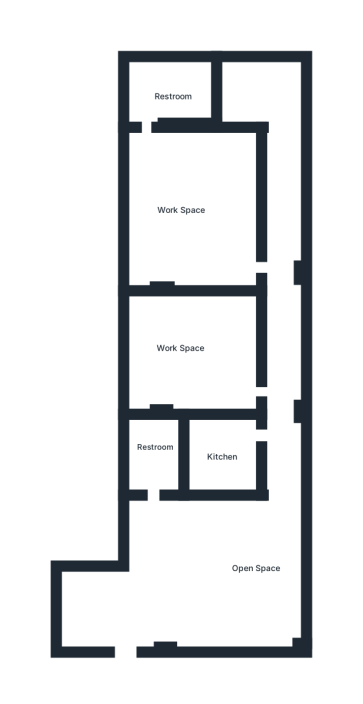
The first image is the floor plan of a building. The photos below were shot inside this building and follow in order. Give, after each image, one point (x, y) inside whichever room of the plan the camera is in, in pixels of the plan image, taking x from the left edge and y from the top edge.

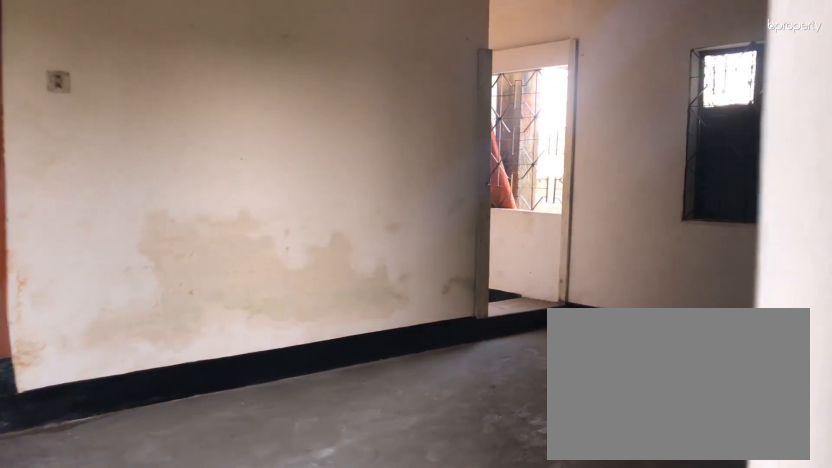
(124, 648)
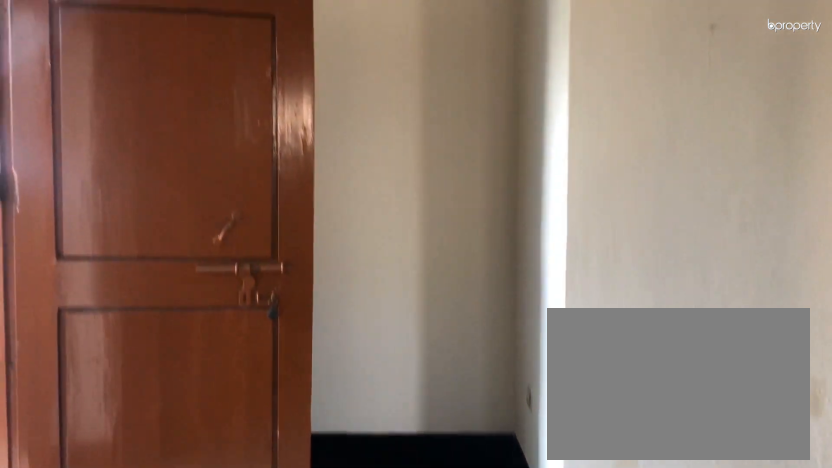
(243, 565)
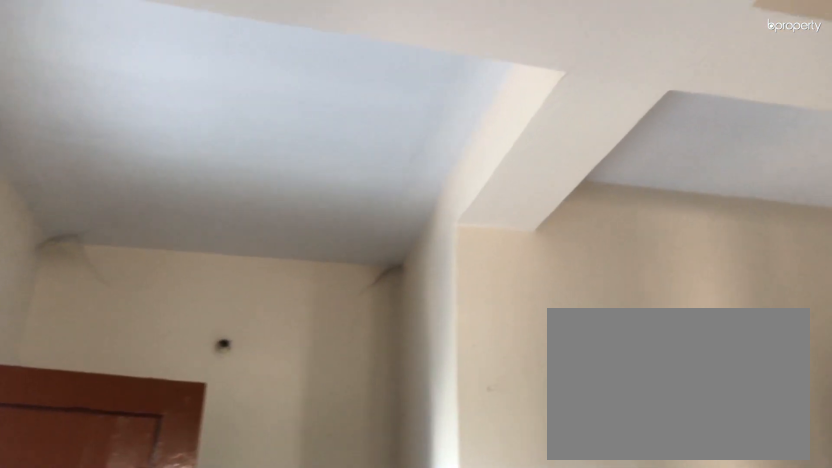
(243, 565)
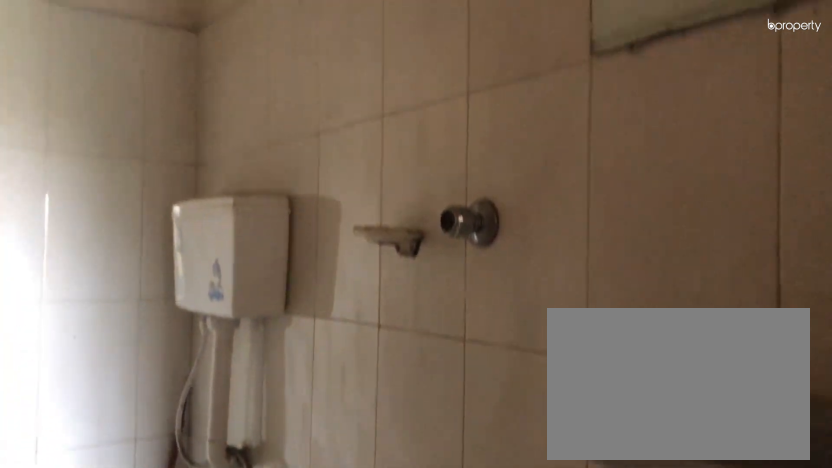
(158, 458)
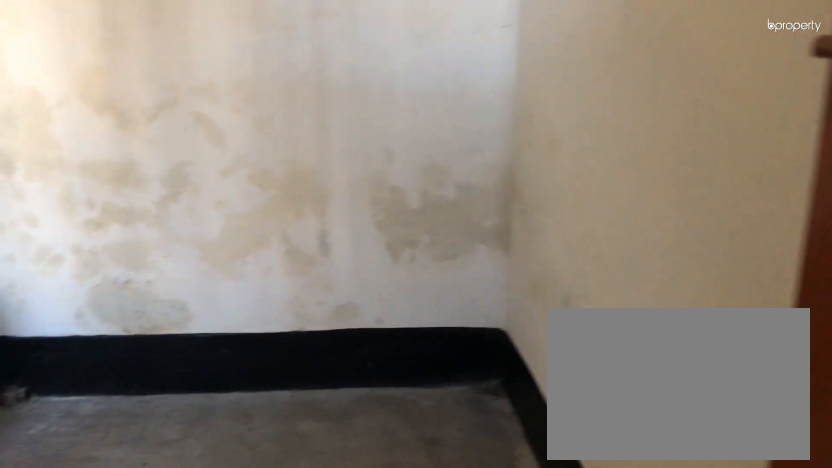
(221, 453)
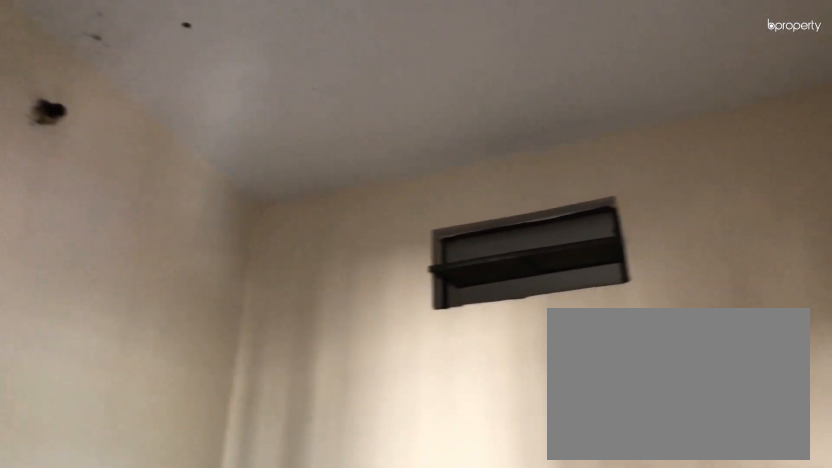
(221, 453)
